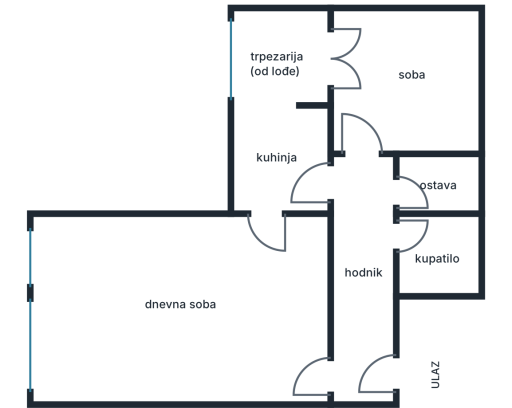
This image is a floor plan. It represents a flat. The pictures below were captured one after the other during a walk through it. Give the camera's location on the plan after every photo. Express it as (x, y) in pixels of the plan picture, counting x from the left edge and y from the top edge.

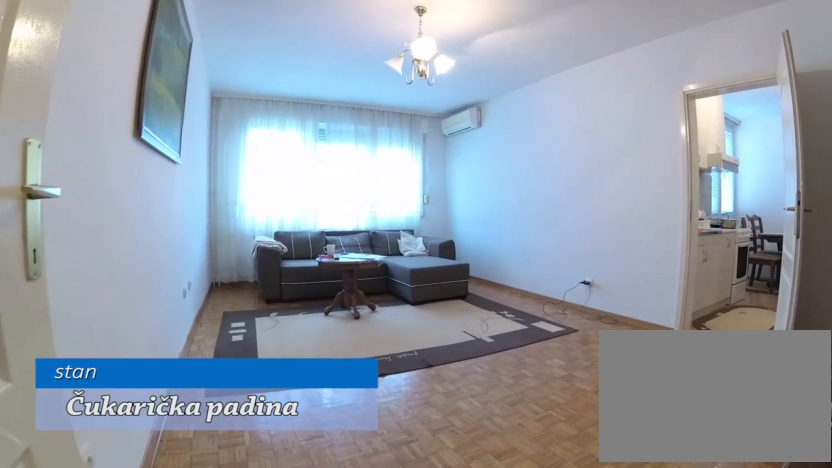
(330, 376)
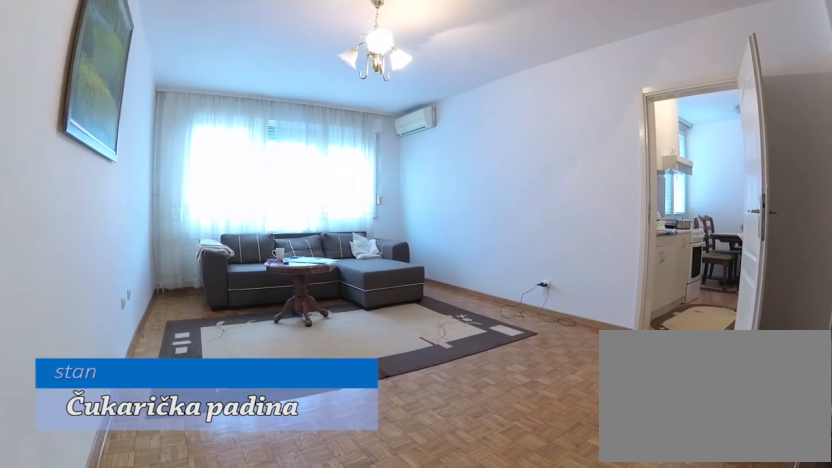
(317, 382)
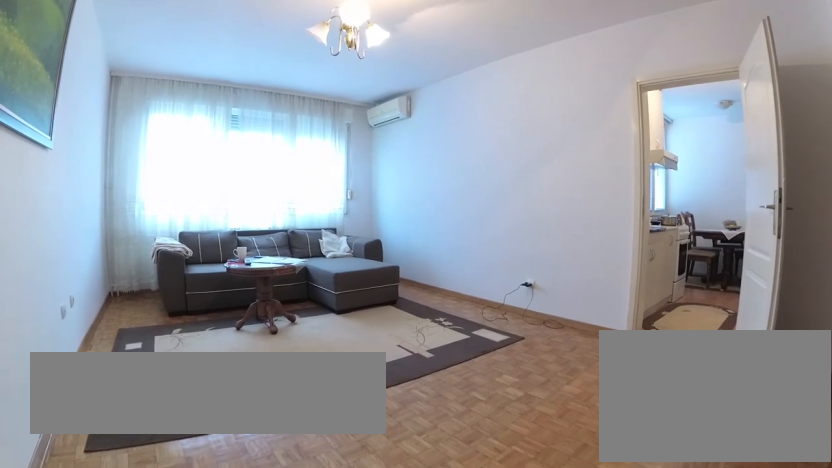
(300, 378)
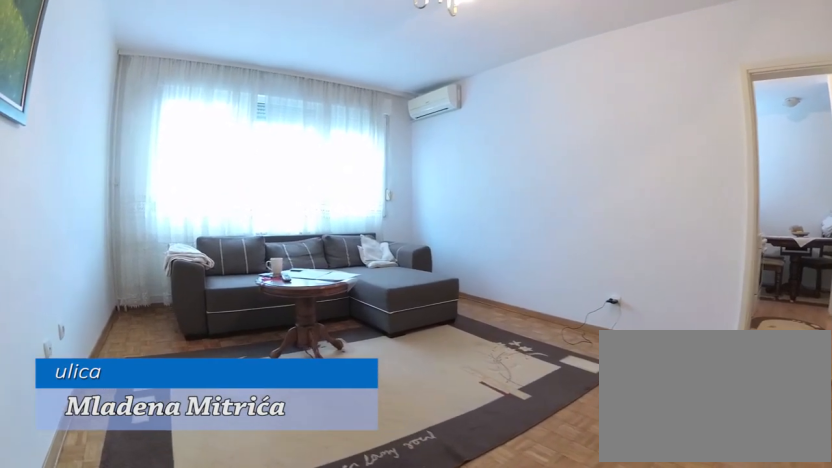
(254, 374)
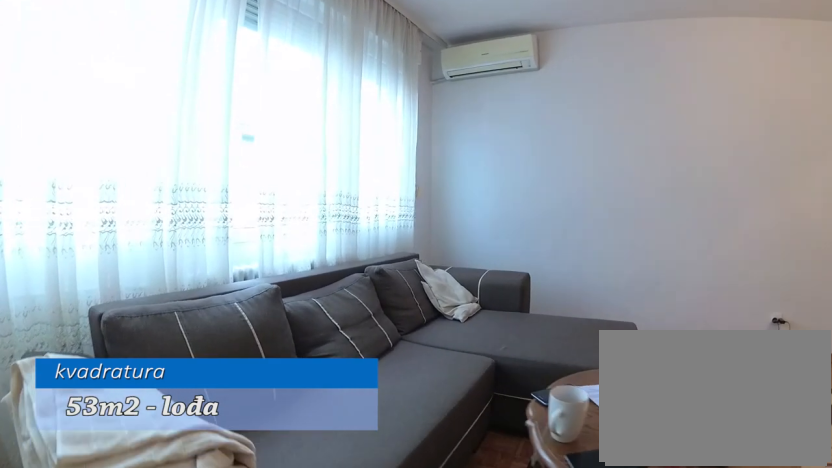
(96, 370)
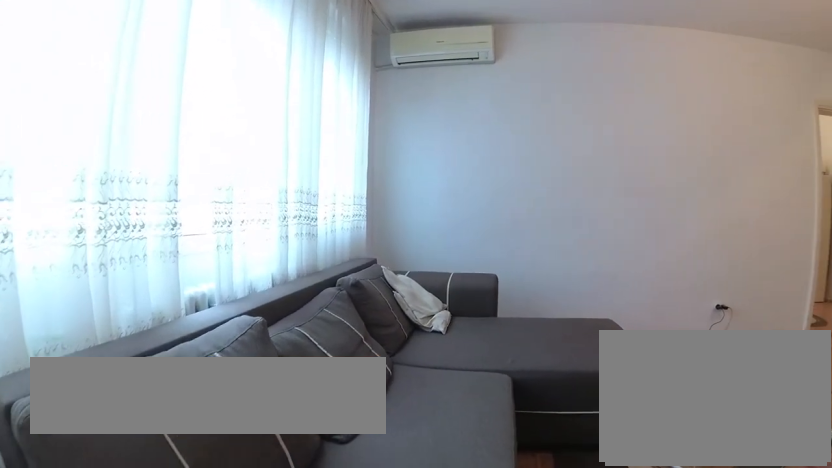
(81, 370)
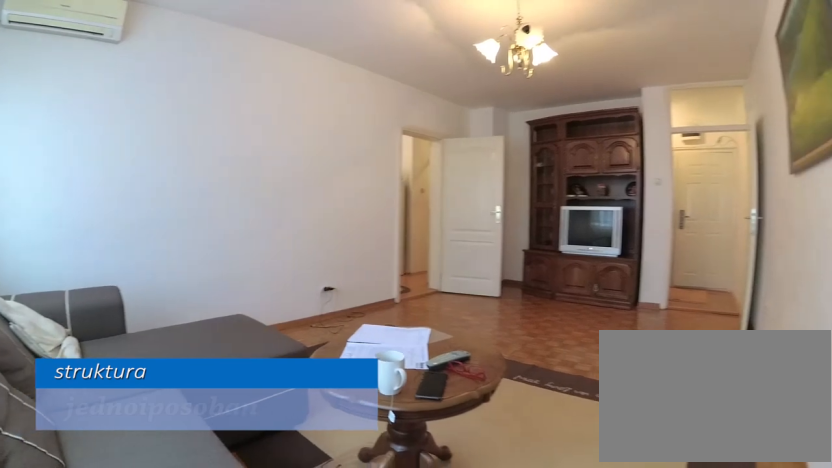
(57, 381)
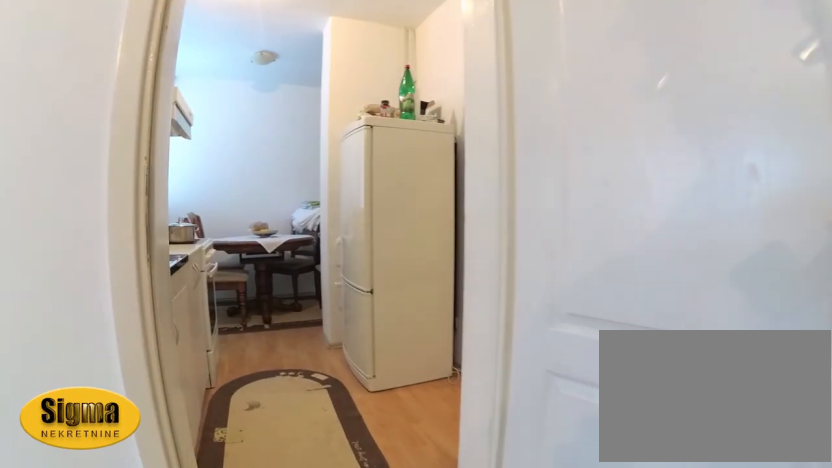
(259, 273)
